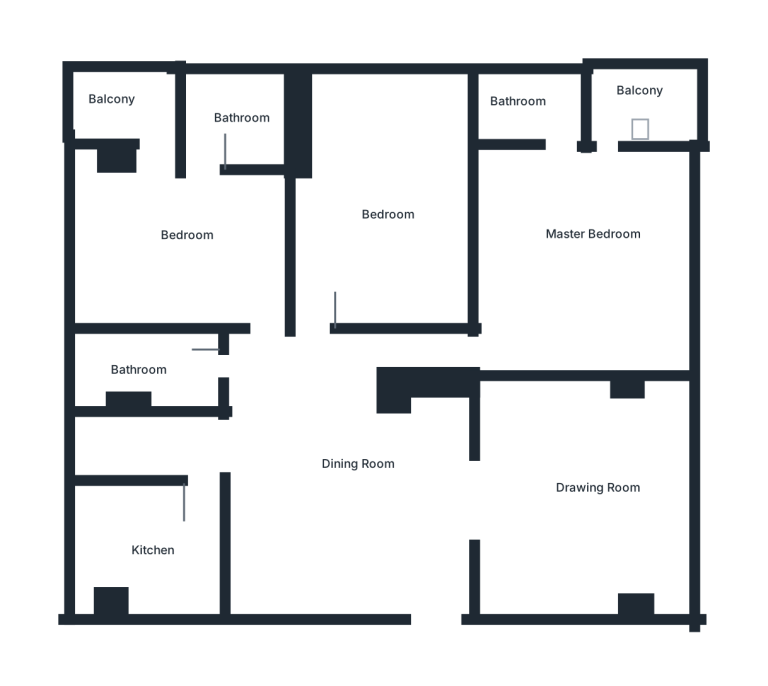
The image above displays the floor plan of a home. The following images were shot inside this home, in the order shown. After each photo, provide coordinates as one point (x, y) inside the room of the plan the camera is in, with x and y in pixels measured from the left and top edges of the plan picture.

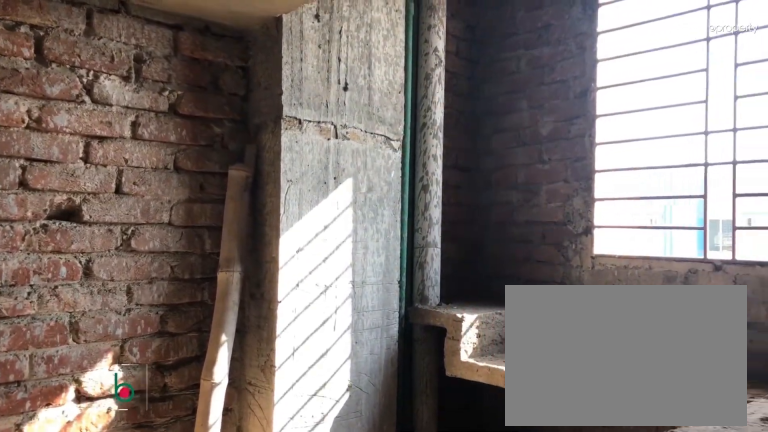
(142, 553)
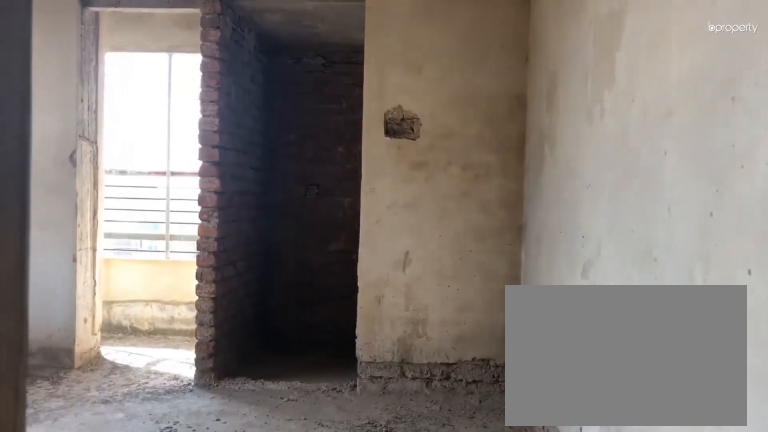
(248, 293)
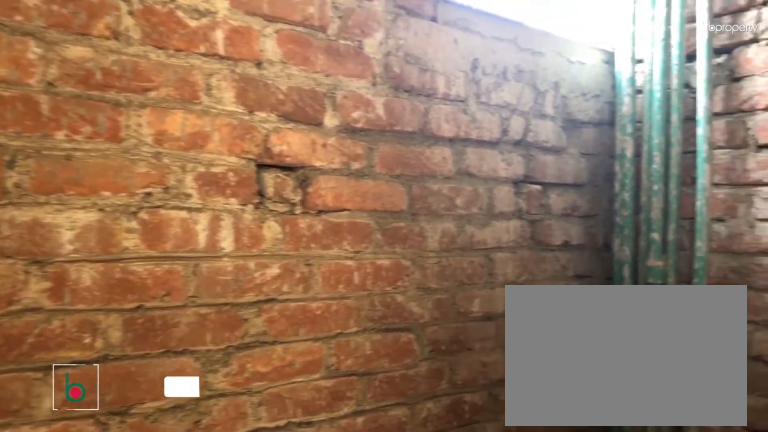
(245, 122)
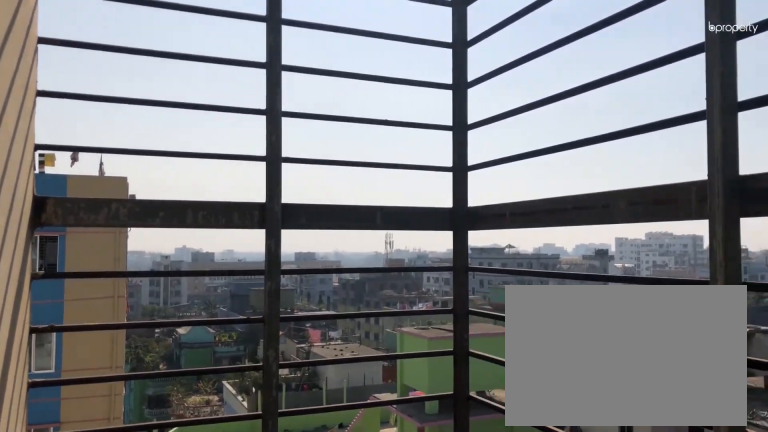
(127, 107)
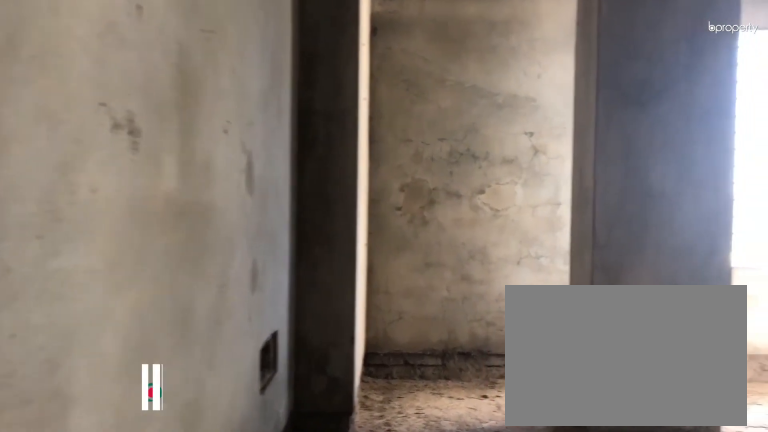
(400, 201)
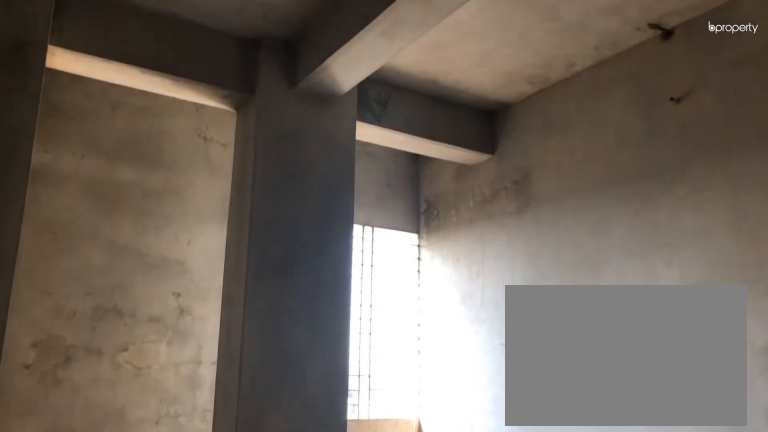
(401, 201)
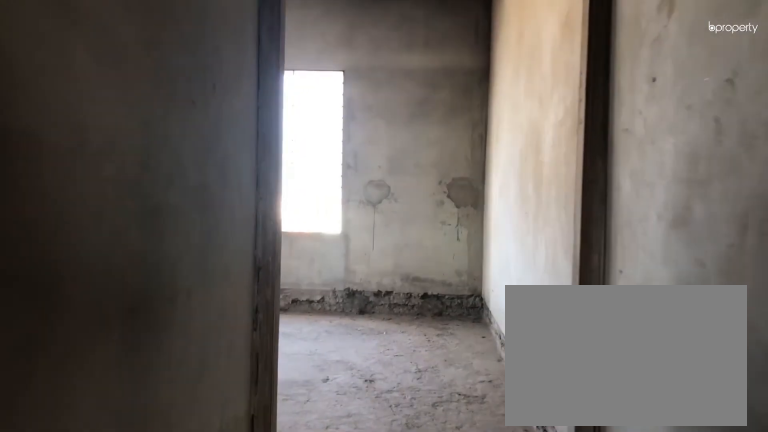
(506, 336)
